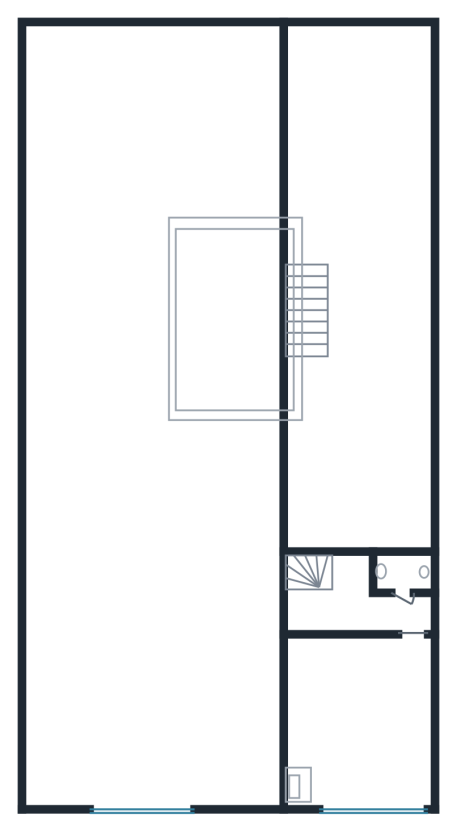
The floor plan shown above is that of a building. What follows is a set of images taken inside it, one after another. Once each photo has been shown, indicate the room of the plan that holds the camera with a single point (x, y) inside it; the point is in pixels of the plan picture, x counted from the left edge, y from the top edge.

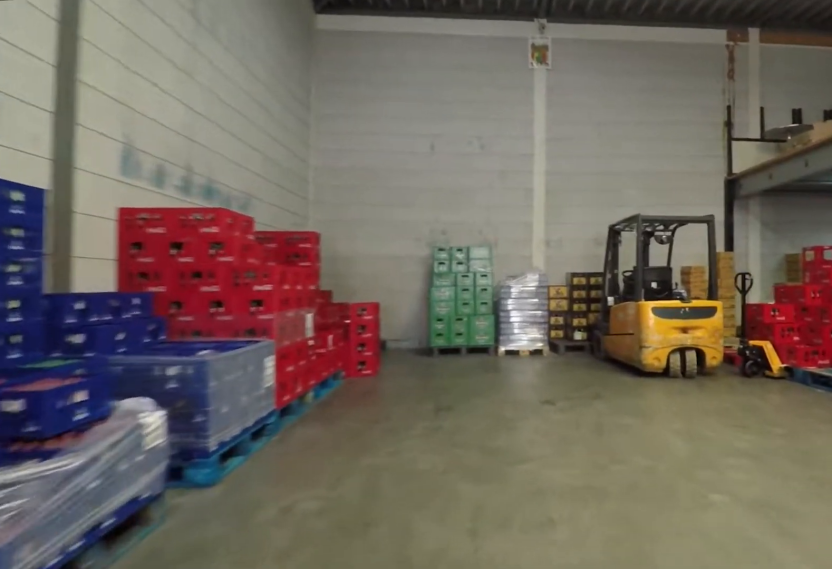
(34, 523)
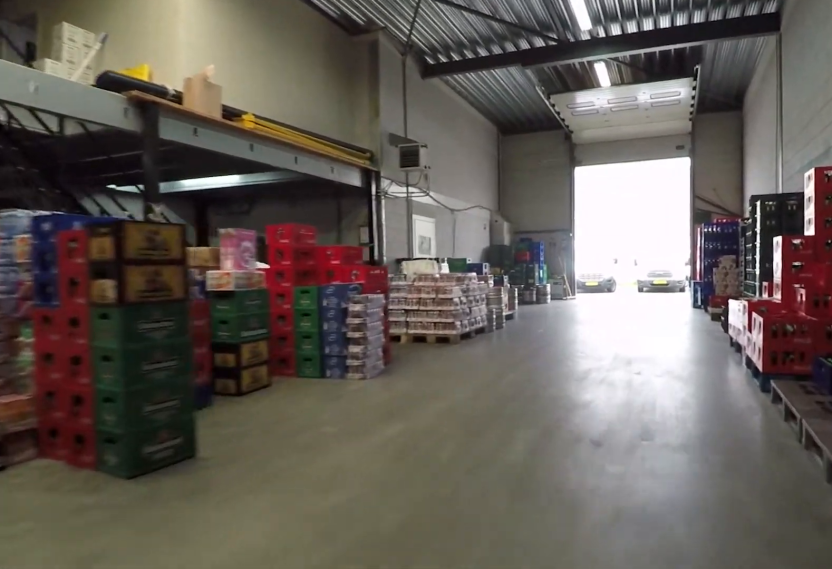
(37, 707)
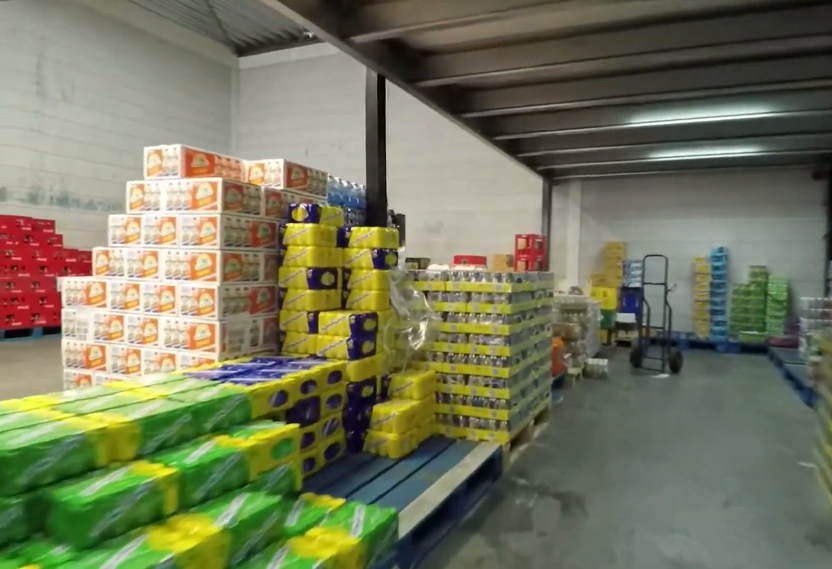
(360, 286)
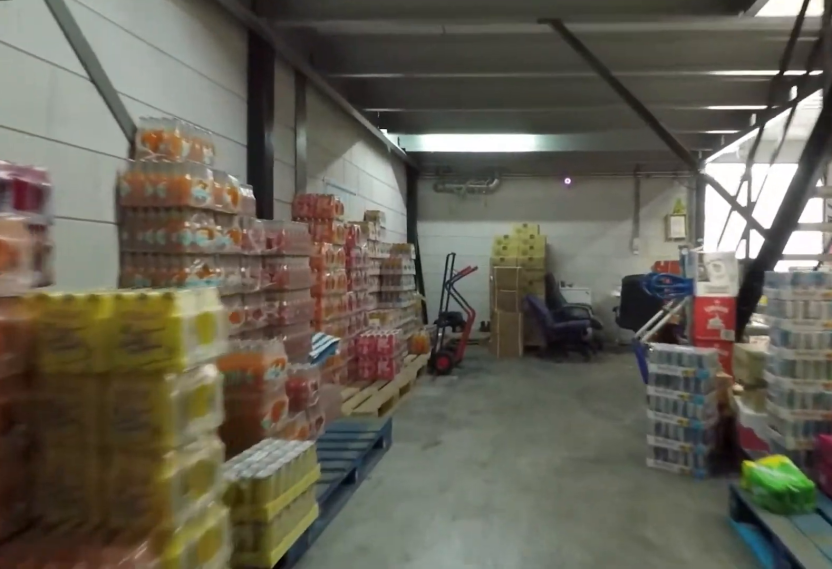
(360, 286)
